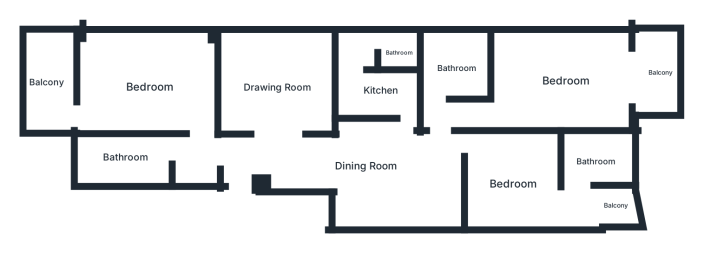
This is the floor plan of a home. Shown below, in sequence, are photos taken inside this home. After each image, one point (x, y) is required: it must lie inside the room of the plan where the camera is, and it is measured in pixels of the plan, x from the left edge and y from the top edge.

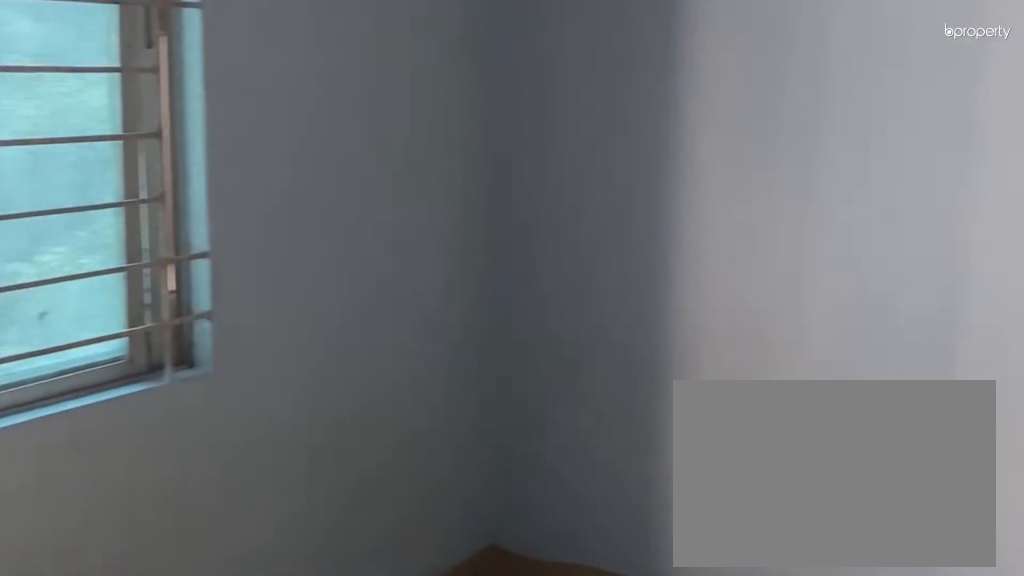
(278, 84)
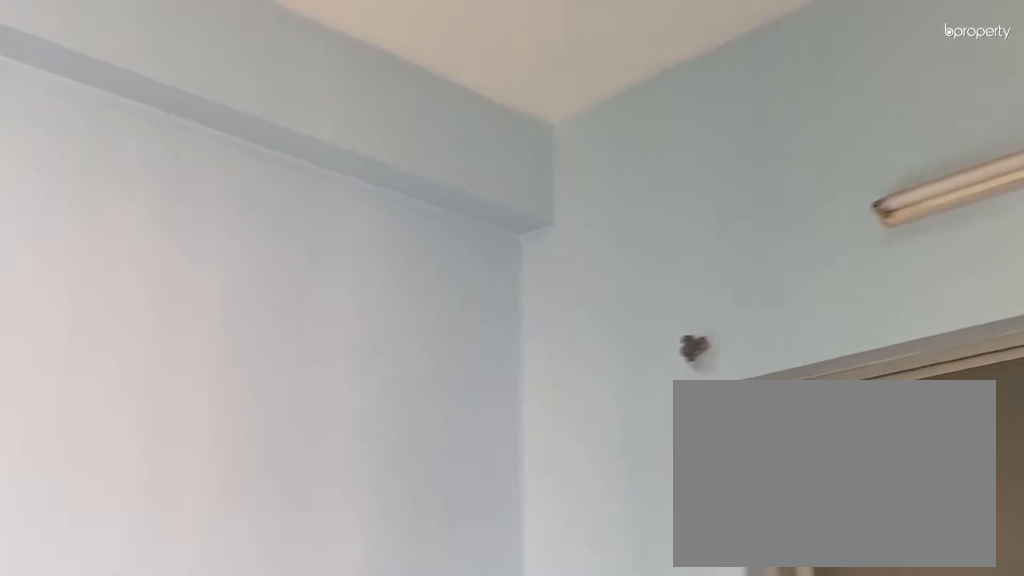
(278, 84)
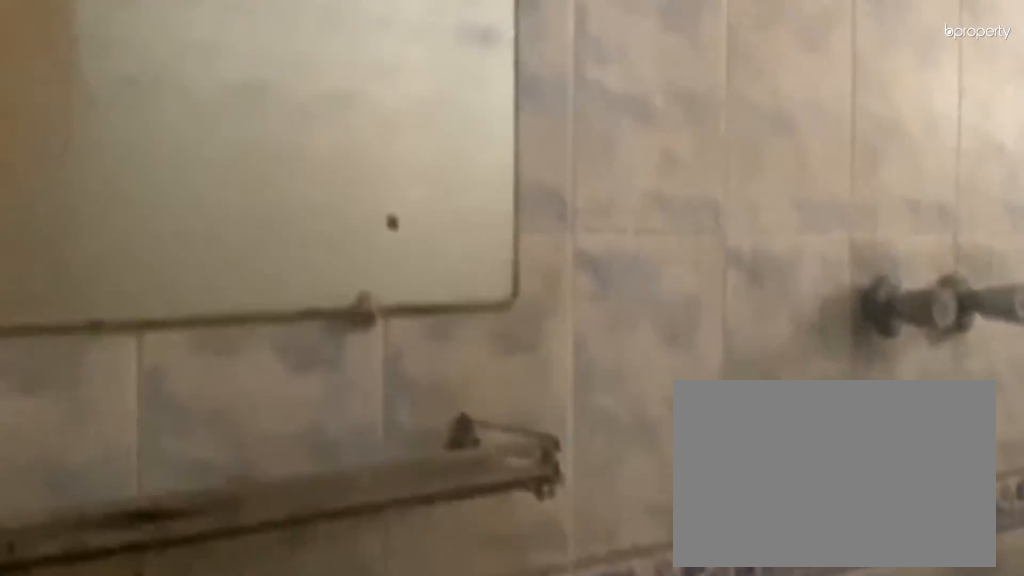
(125, 156)
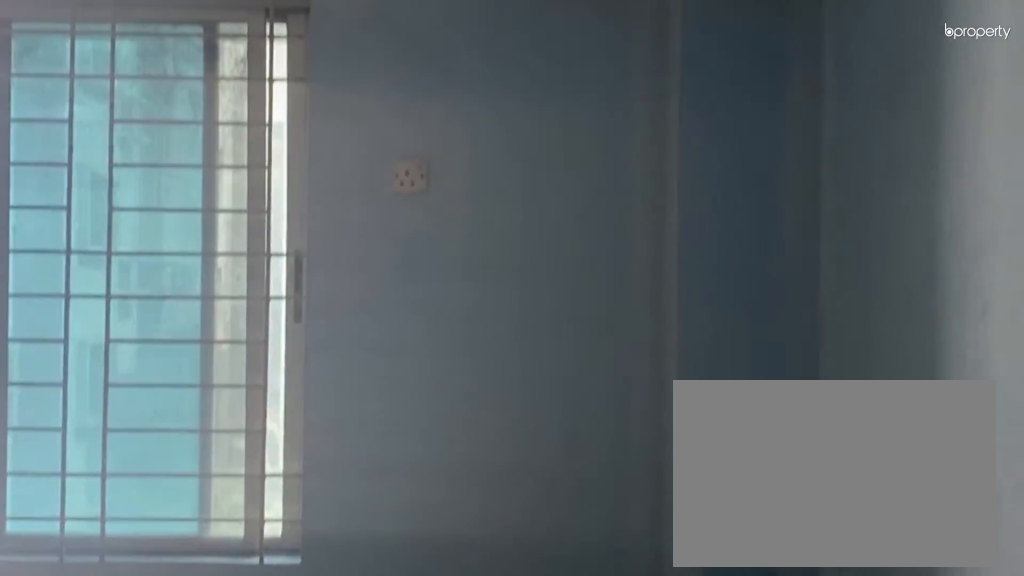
(149, 86)
